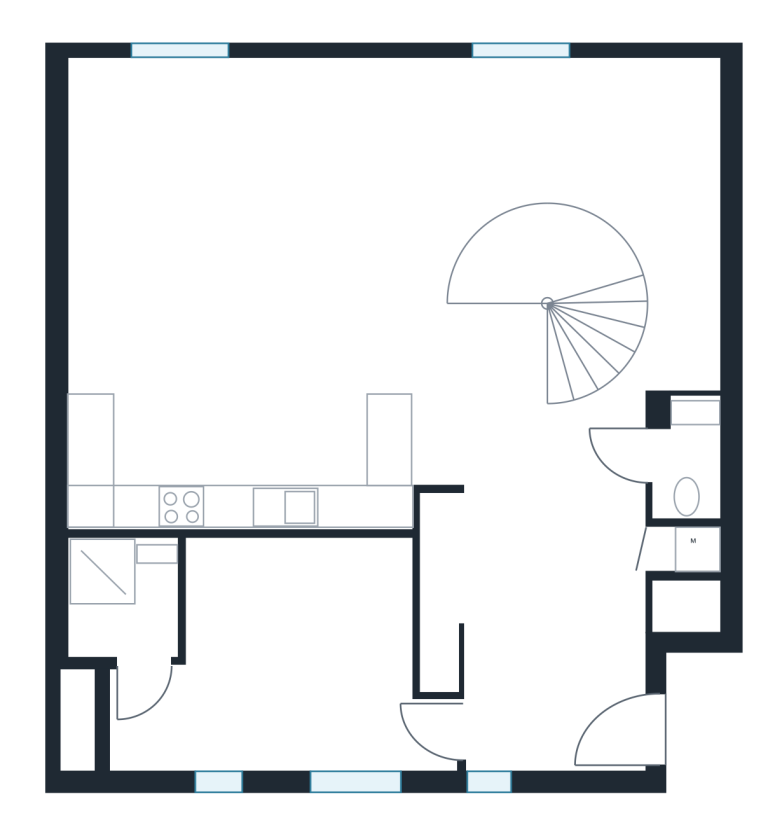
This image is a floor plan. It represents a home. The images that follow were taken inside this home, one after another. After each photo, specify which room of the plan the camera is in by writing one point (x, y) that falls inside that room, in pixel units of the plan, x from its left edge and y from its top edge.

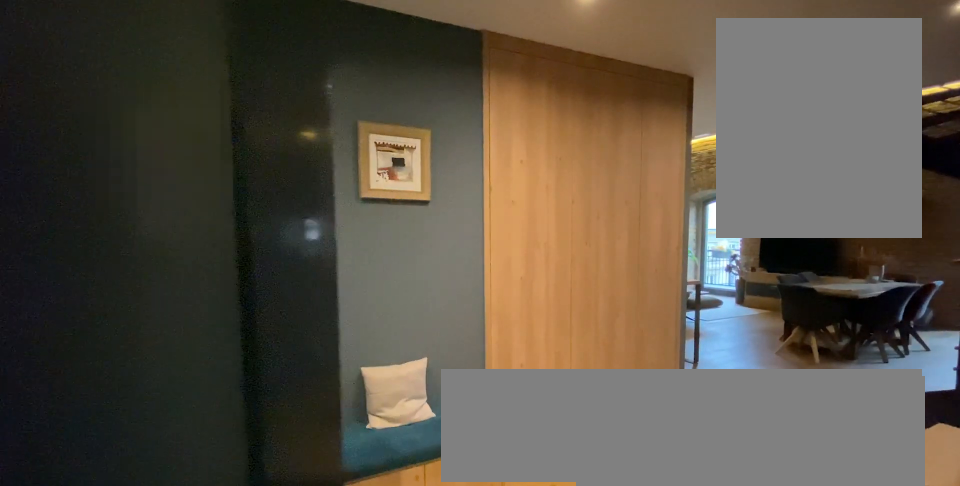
(560, 641)
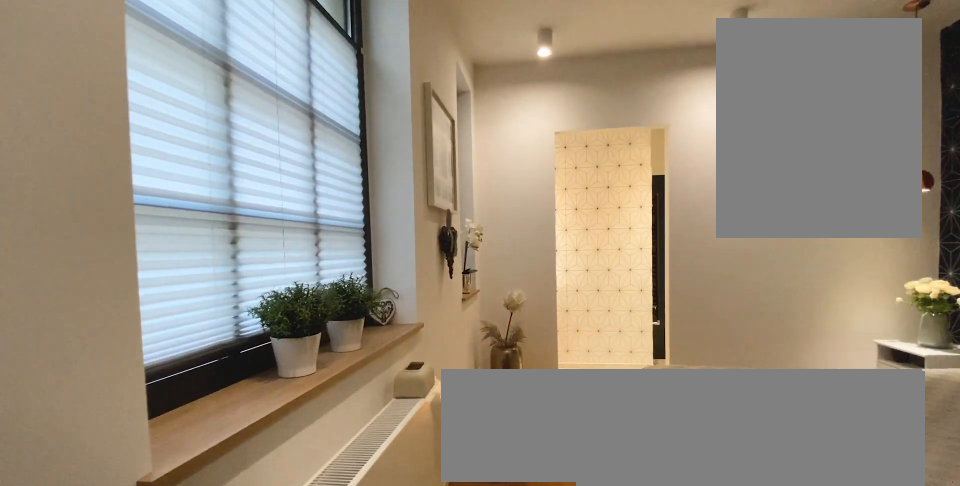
(291, 641)
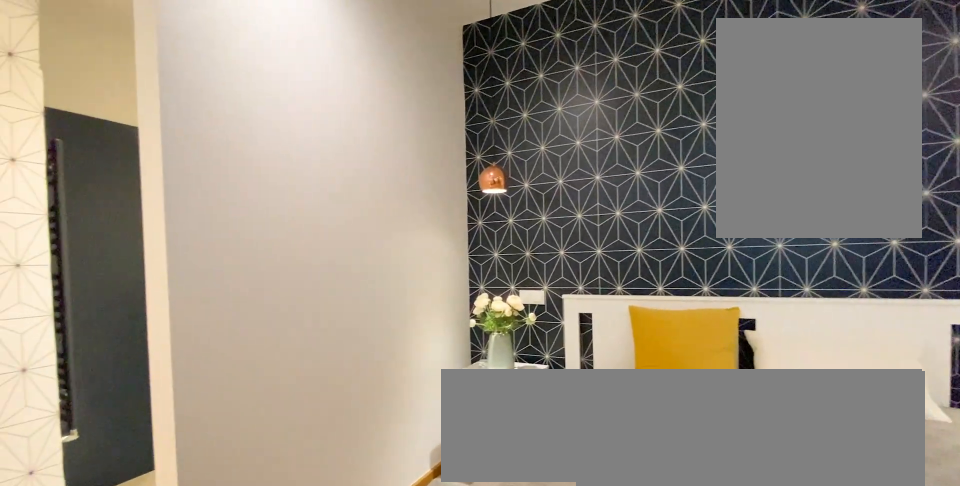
(291, 641)
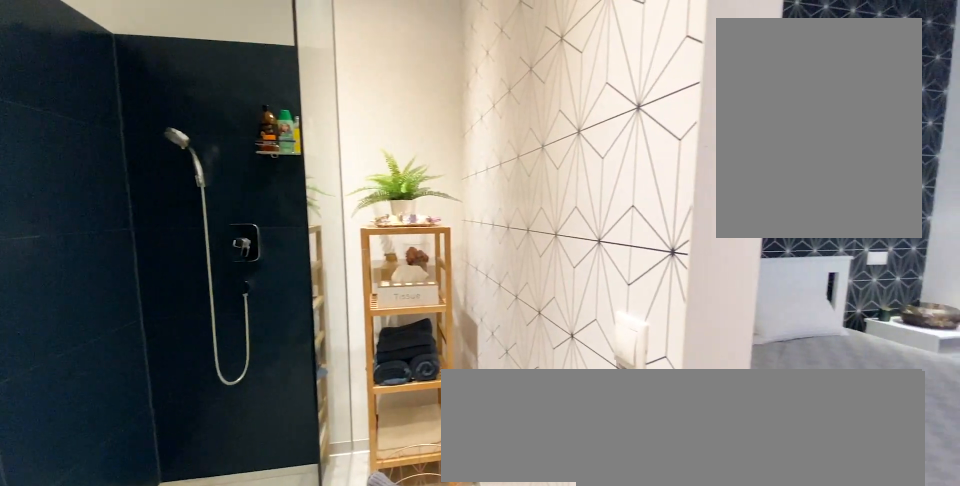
(133, 641)
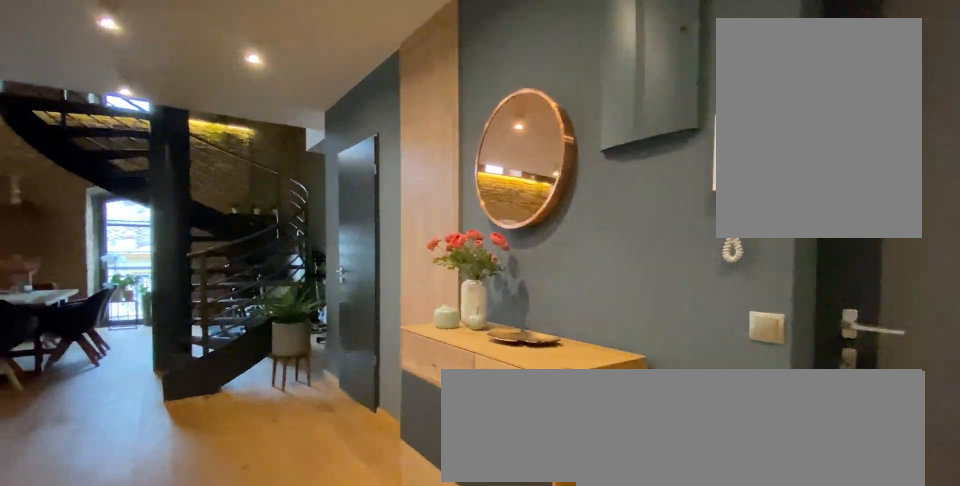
(560, 641)
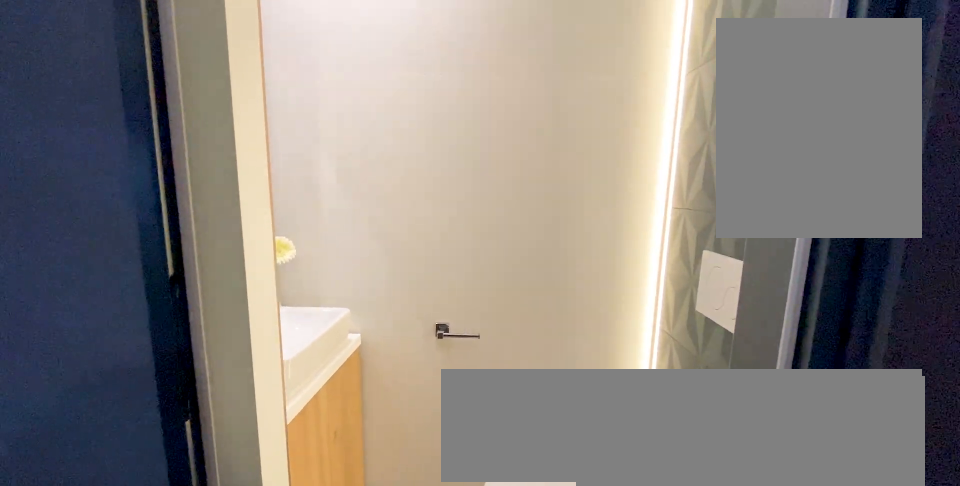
(686, 467)
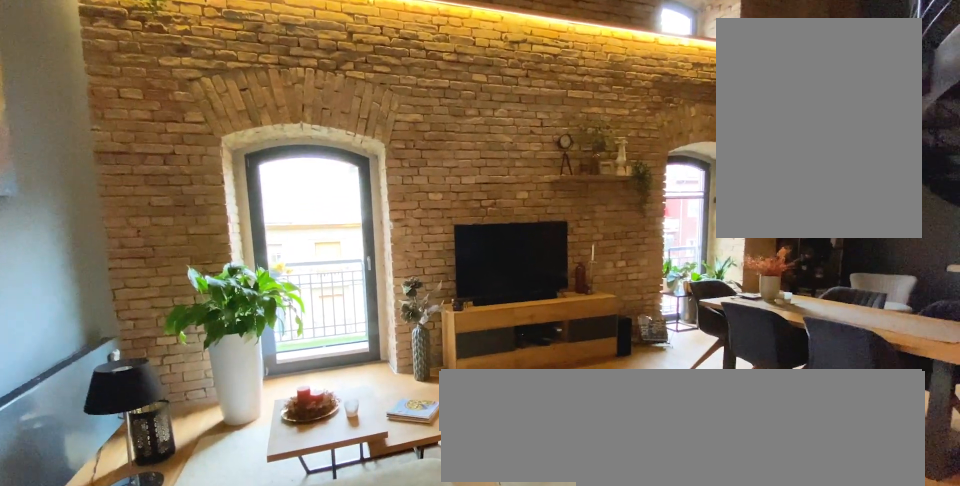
(289, 290)
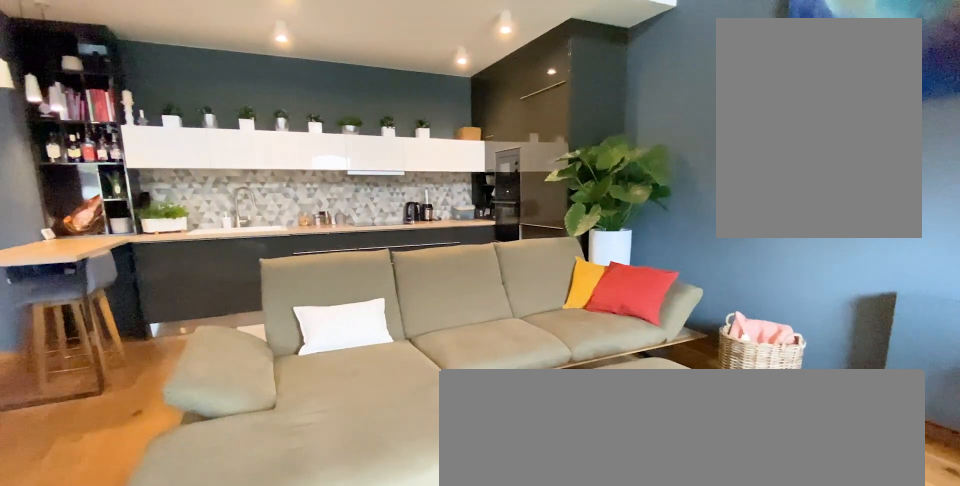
(289, 290)
